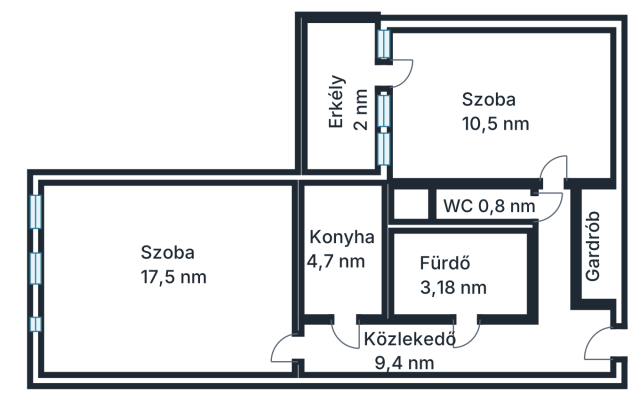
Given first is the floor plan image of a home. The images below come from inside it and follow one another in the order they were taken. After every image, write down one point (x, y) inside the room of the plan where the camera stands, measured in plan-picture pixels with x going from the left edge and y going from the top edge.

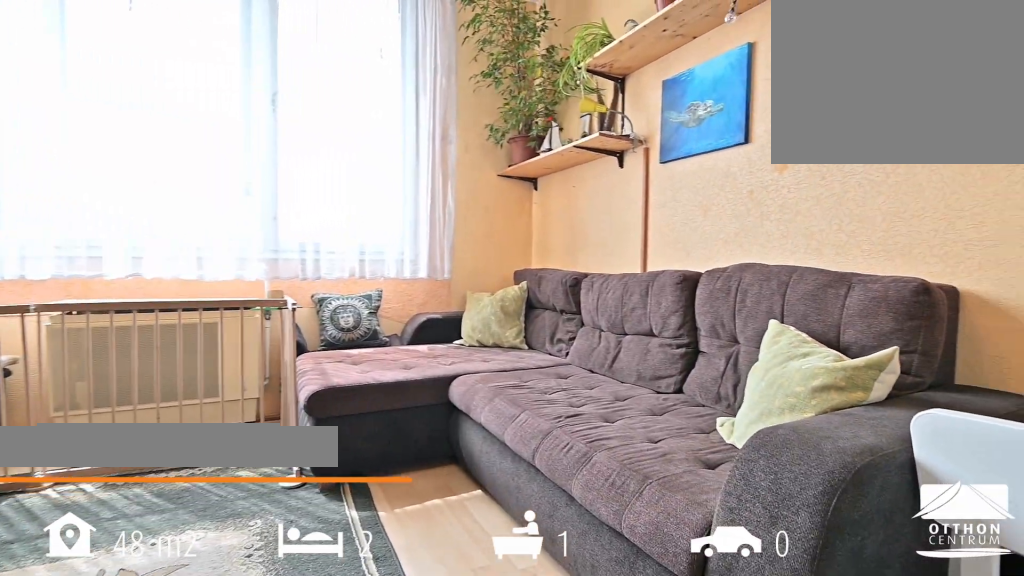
(190, 267)
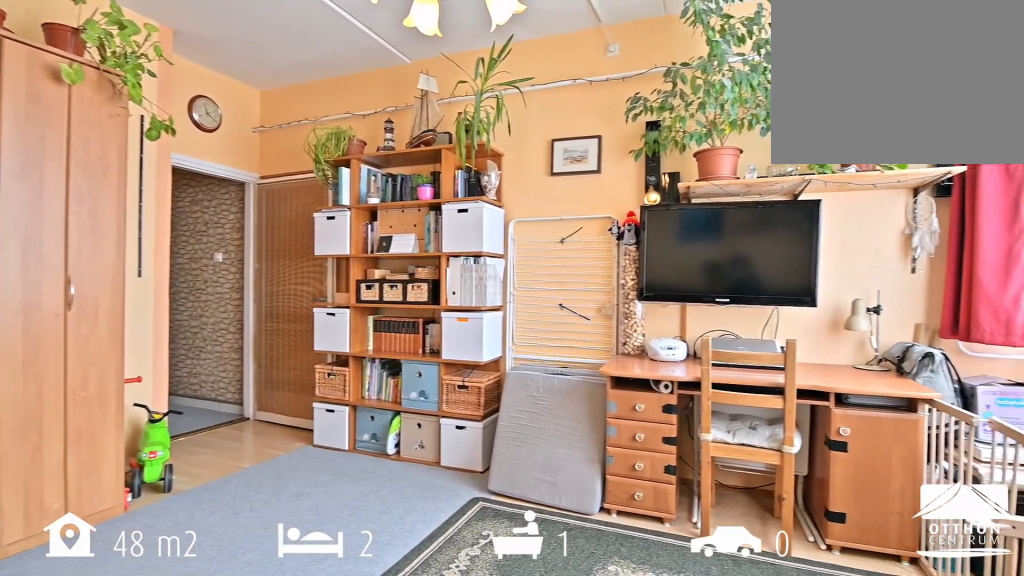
(190, 268)
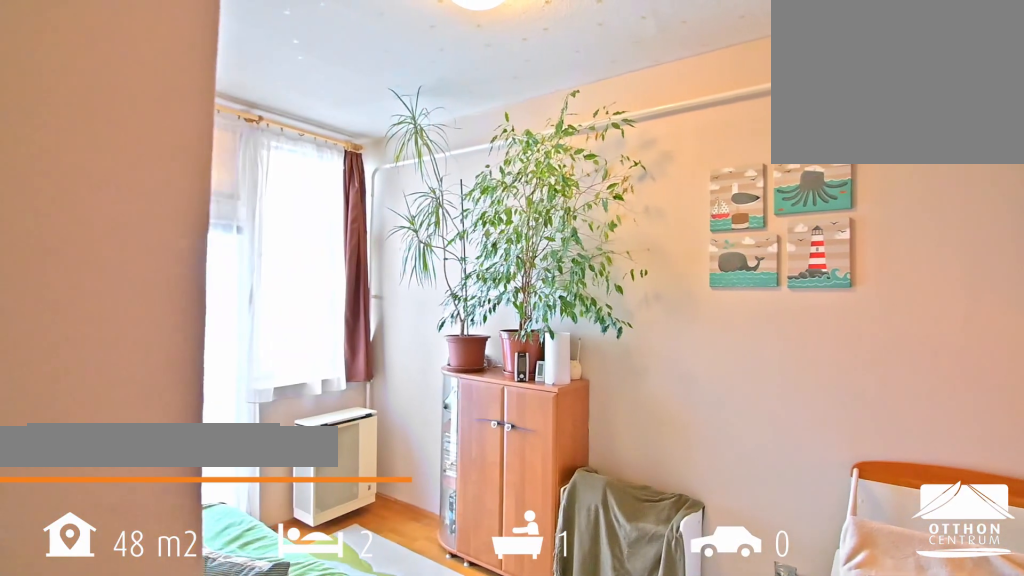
(495, 115)
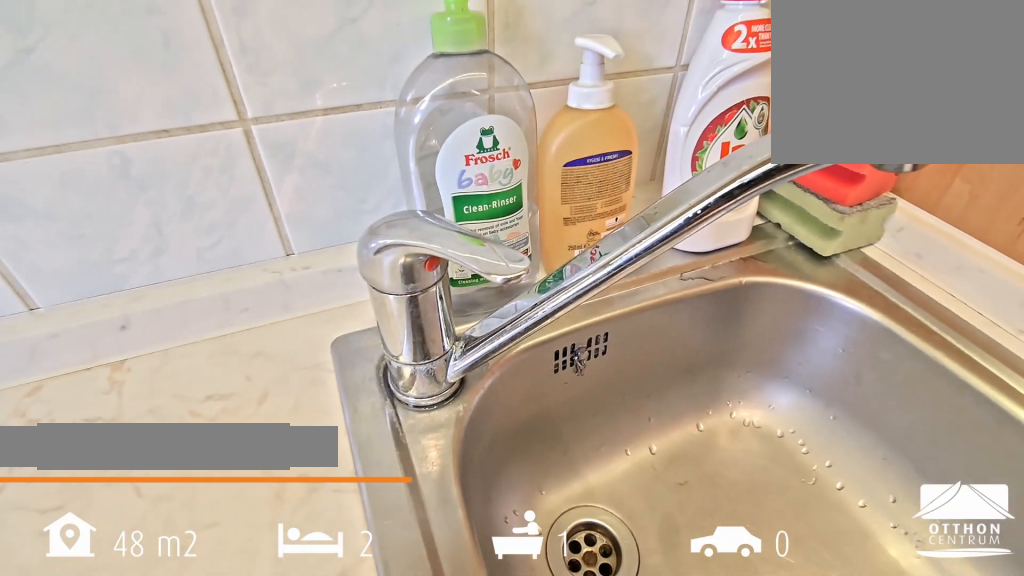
(343, 267)
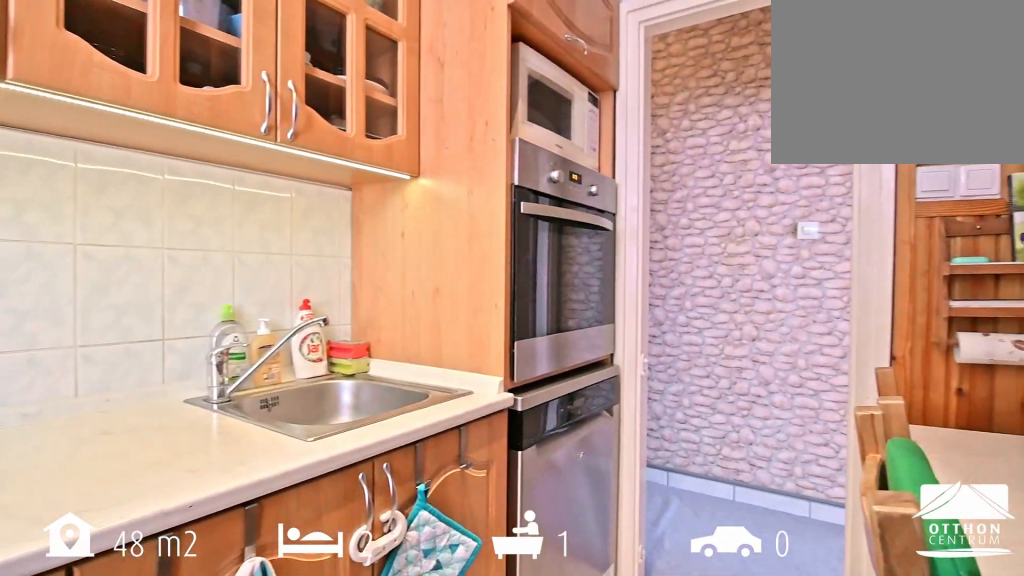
(343, 267)
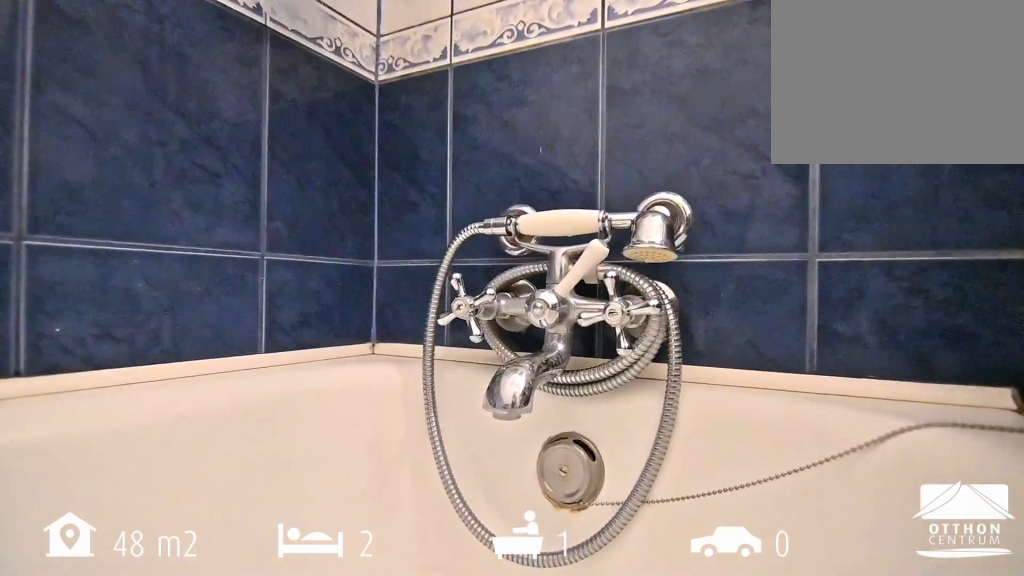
(467, 282)
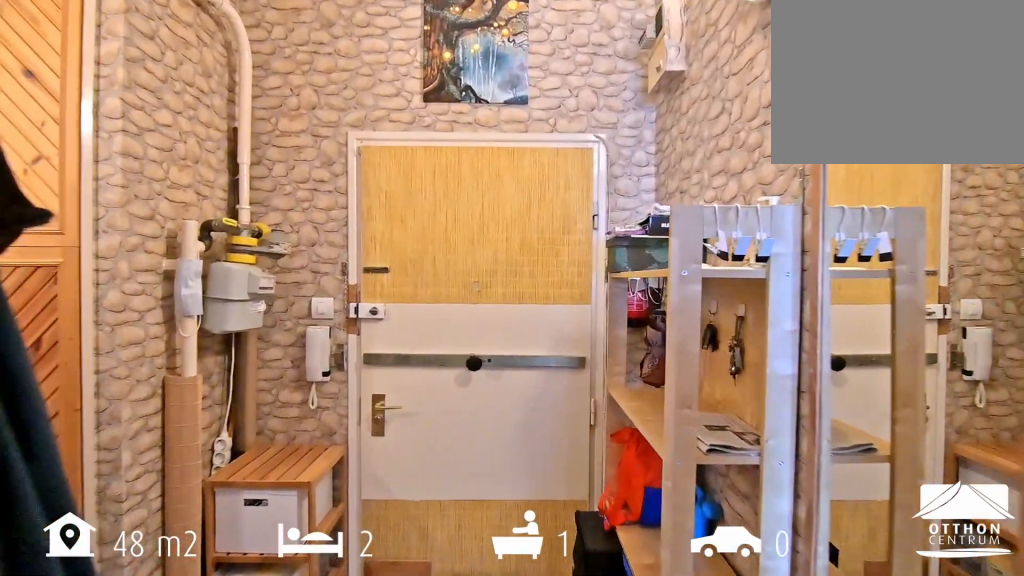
(551, 351)
